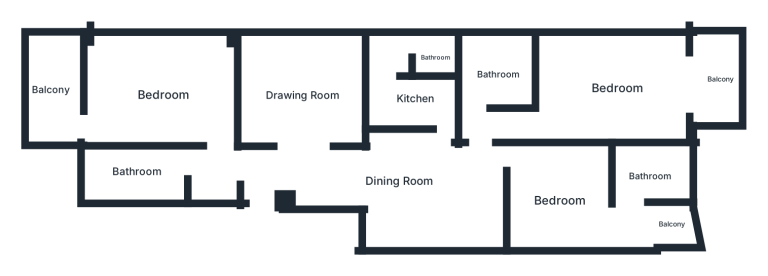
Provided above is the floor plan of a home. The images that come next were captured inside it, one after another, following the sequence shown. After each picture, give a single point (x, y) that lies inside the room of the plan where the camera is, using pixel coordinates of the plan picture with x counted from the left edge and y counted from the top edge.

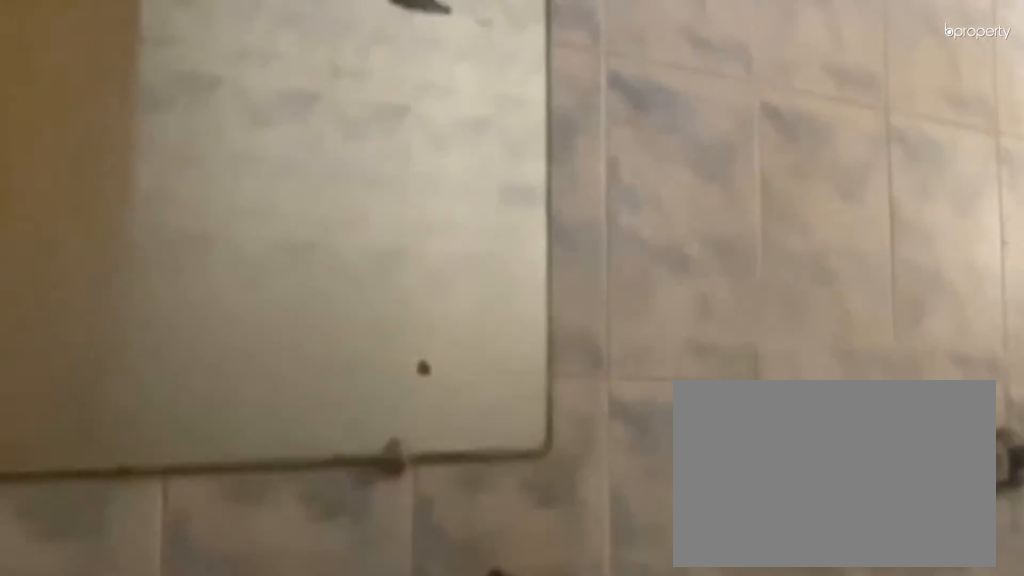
(136, 170)
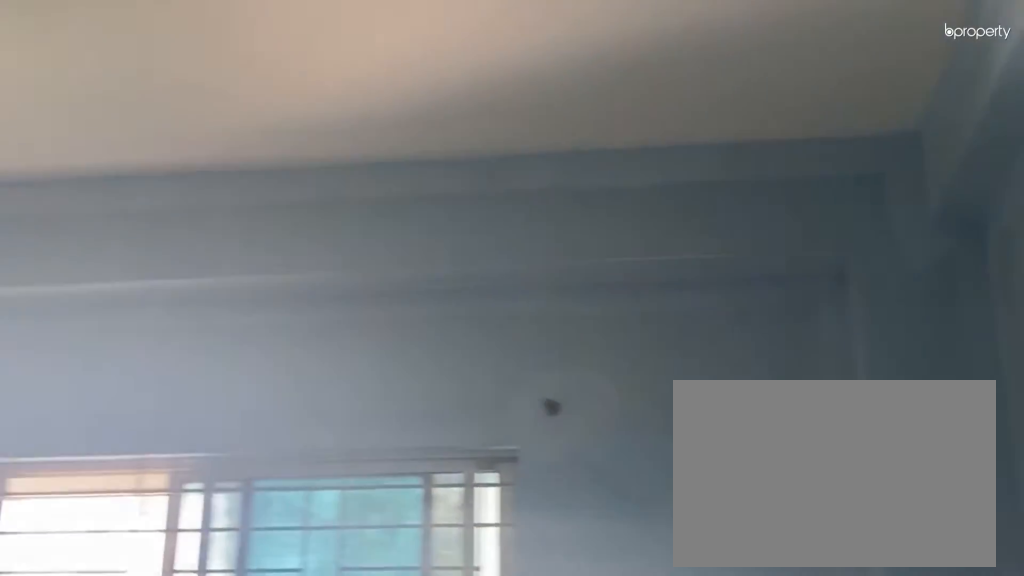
(162, 94)
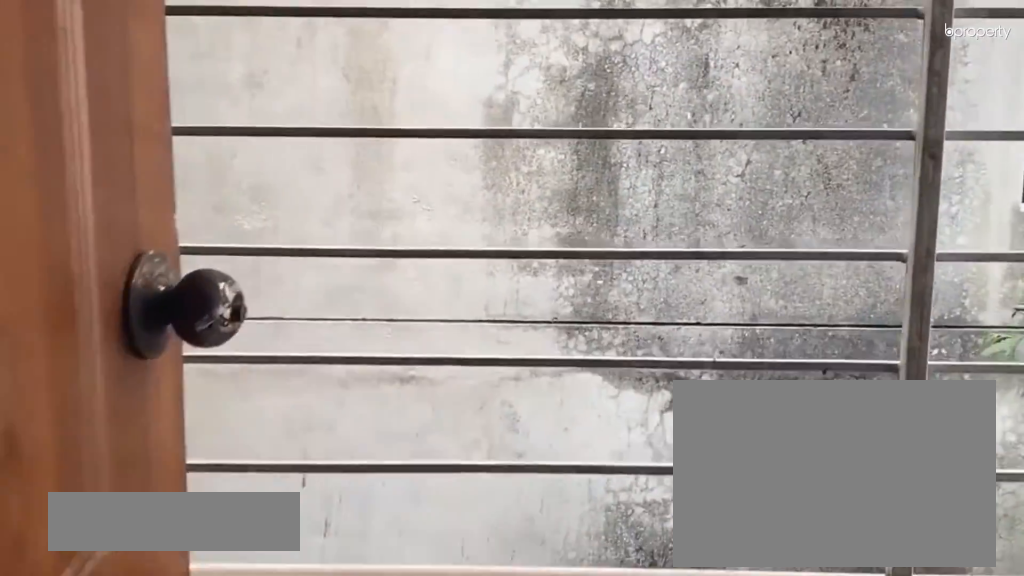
(50, 90)
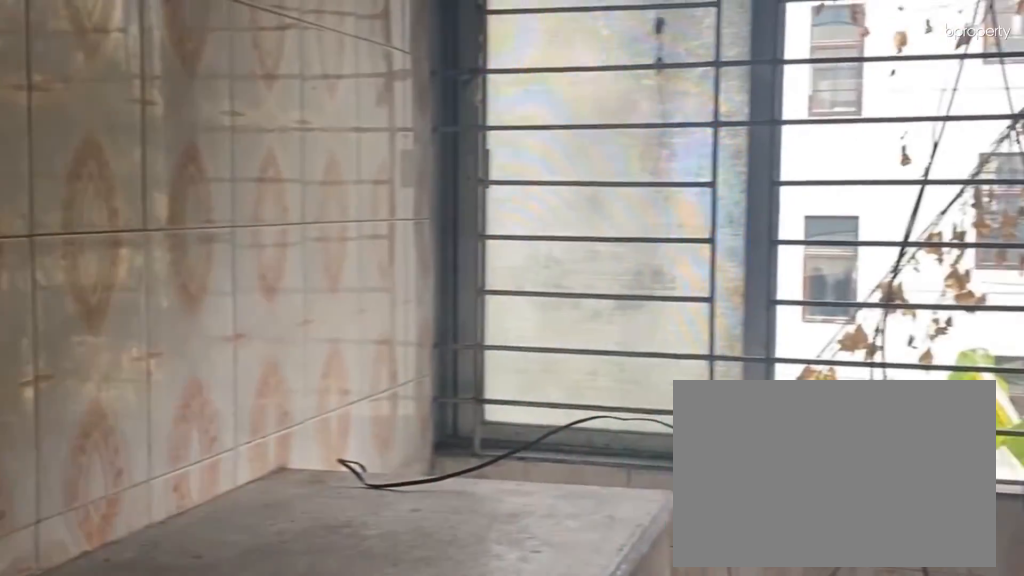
(415, 98)
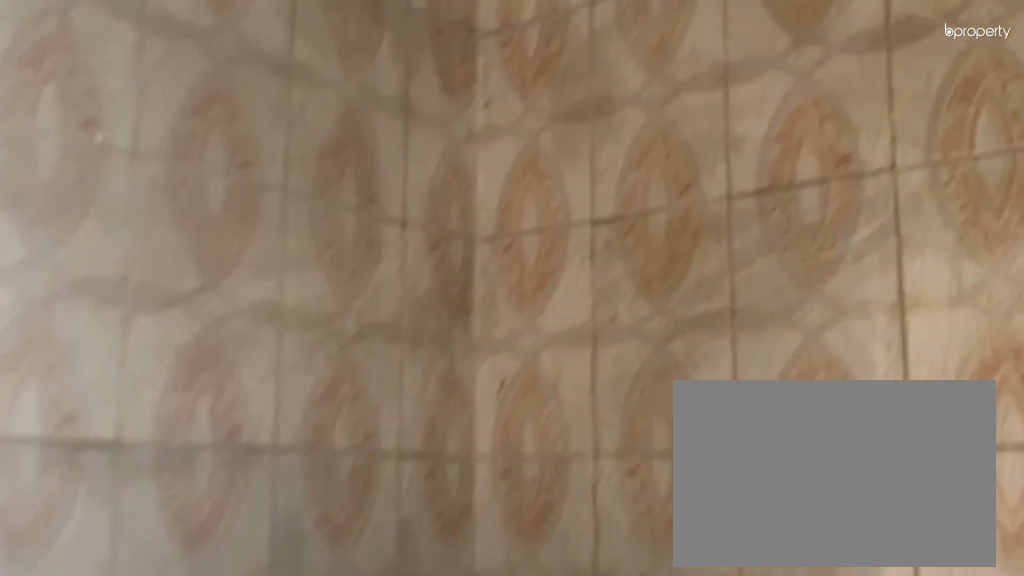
(415, 98)
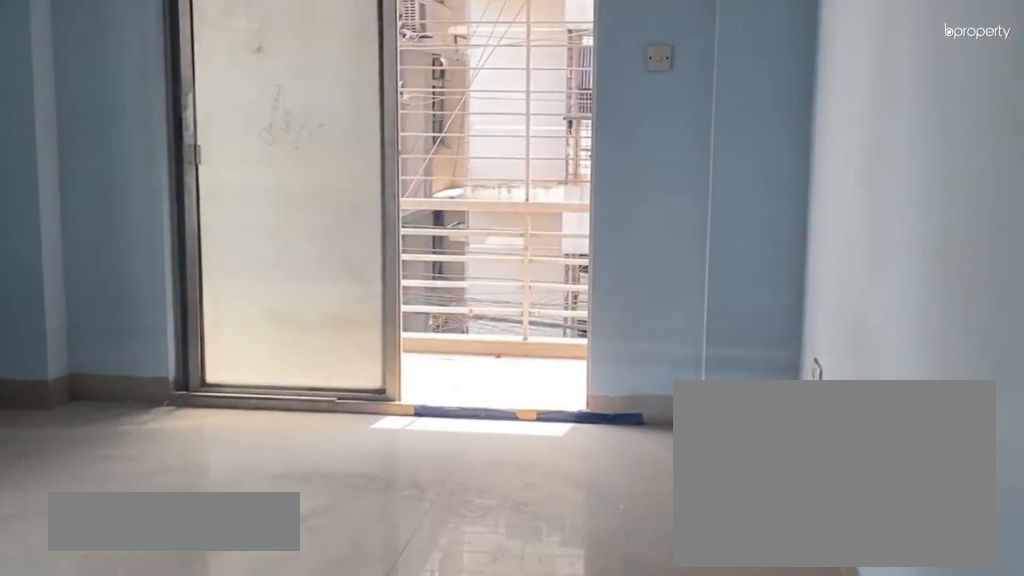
(615, 87)
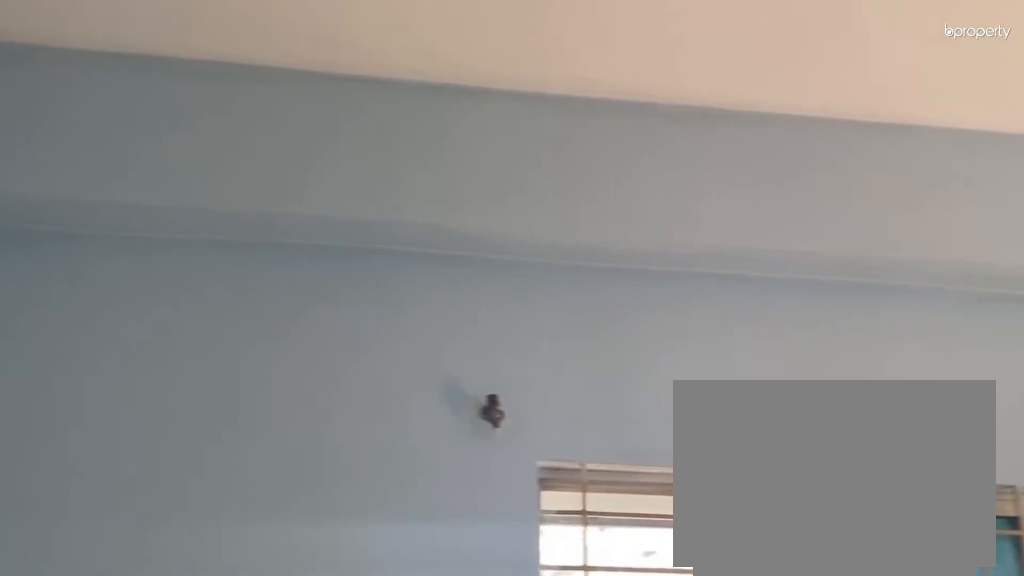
(615, 87)
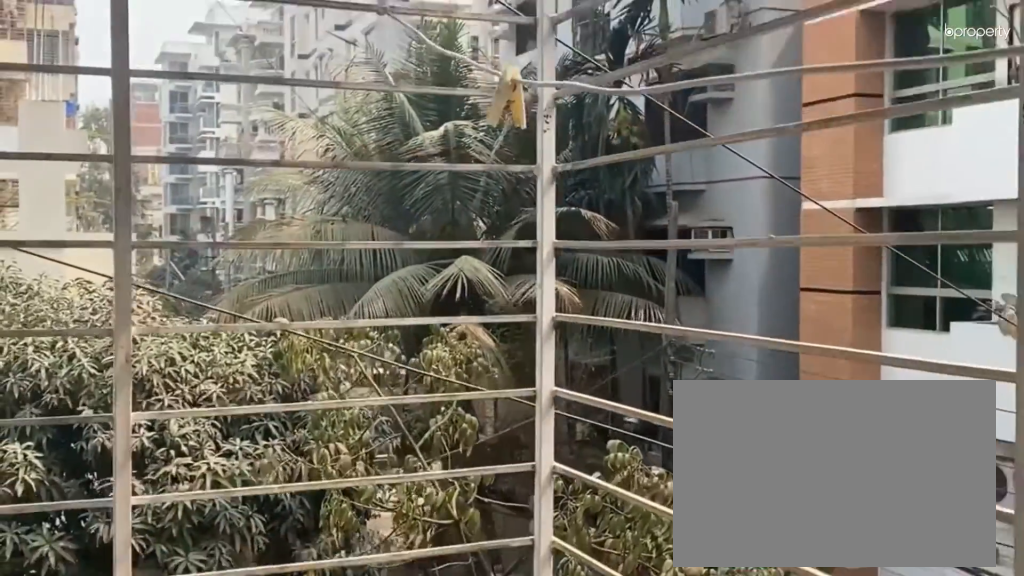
(718, 77)
